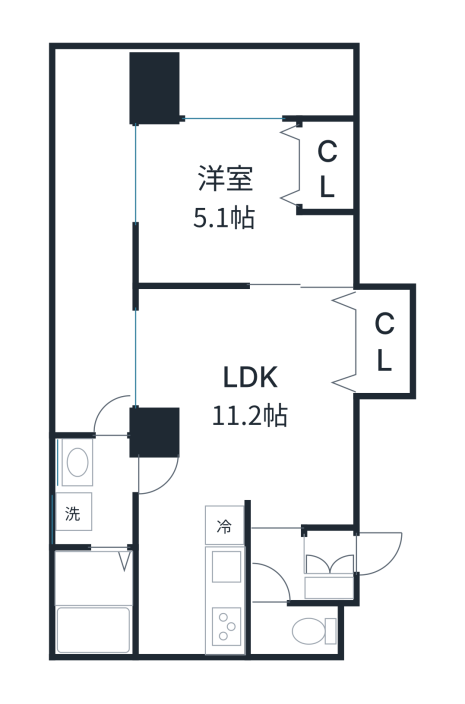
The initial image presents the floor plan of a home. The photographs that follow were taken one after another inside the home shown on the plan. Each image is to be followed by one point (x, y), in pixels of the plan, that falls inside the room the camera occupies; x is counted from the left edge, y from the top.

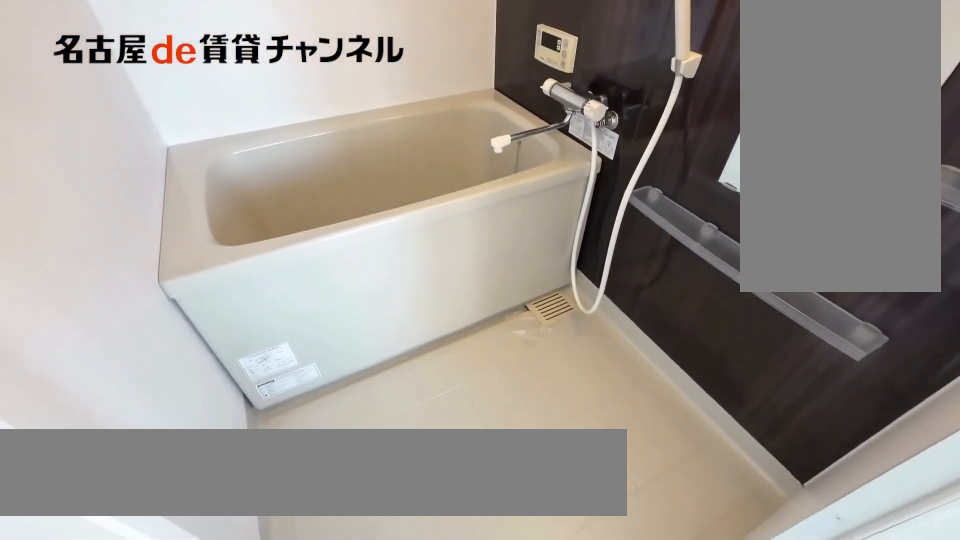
(97, 599)
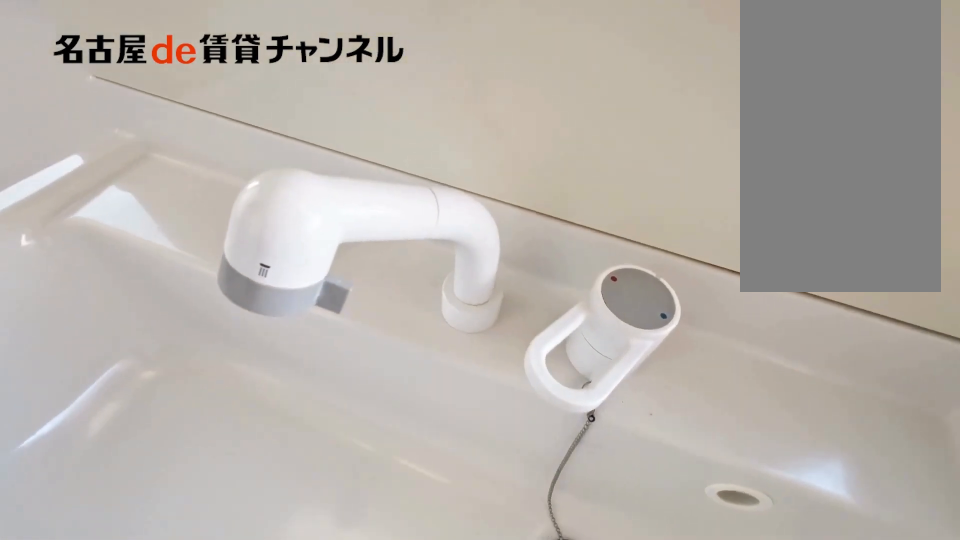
(97, 490)
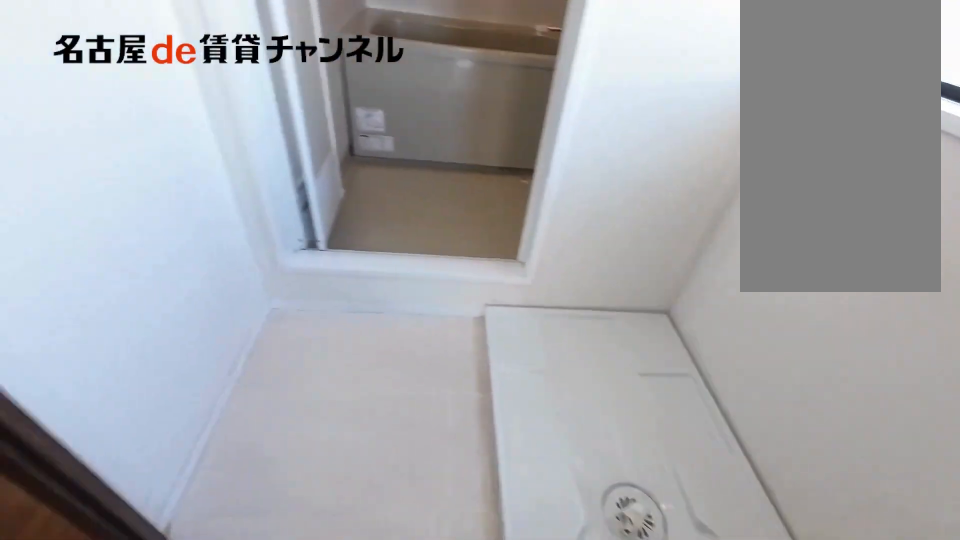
(97, 490)
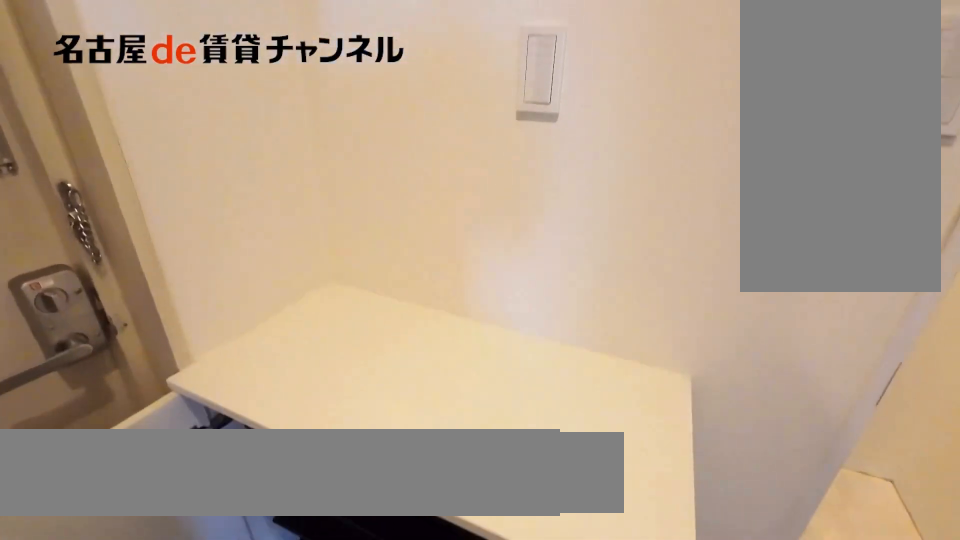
(332, 590)
